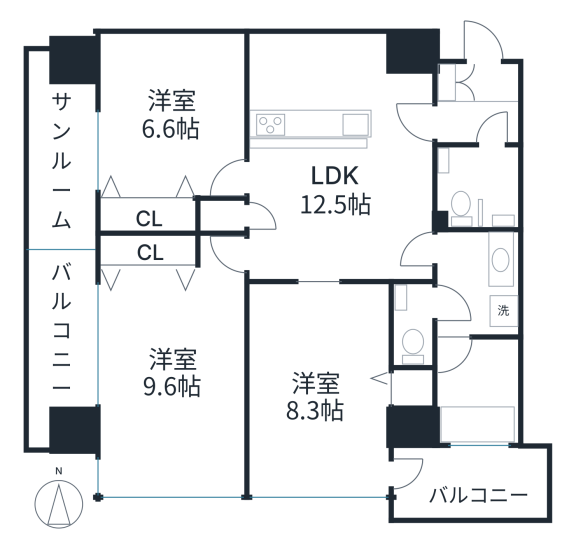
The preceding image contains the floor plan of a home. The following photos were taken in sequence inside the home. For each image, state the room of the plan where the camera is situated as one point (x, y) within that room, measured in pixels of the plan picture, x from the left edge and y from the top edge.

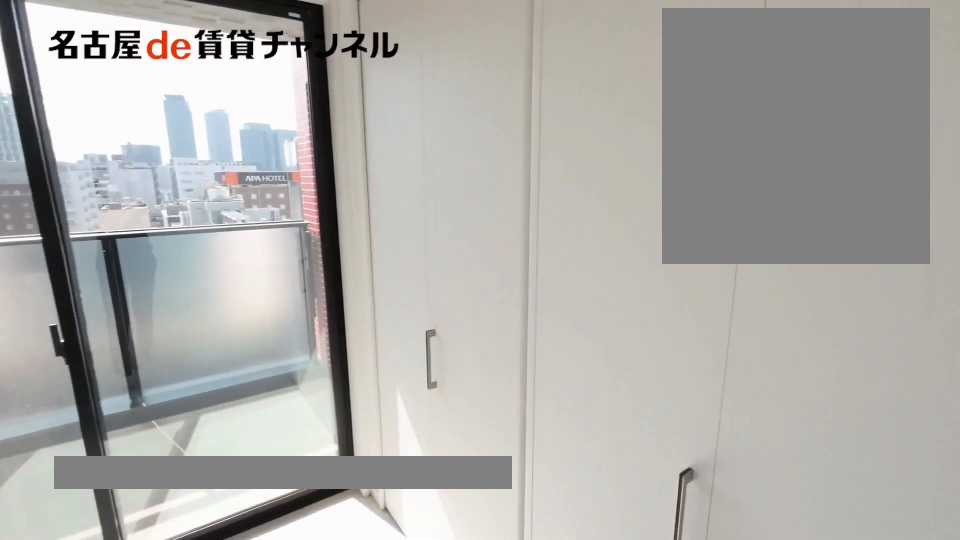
(179, 374)
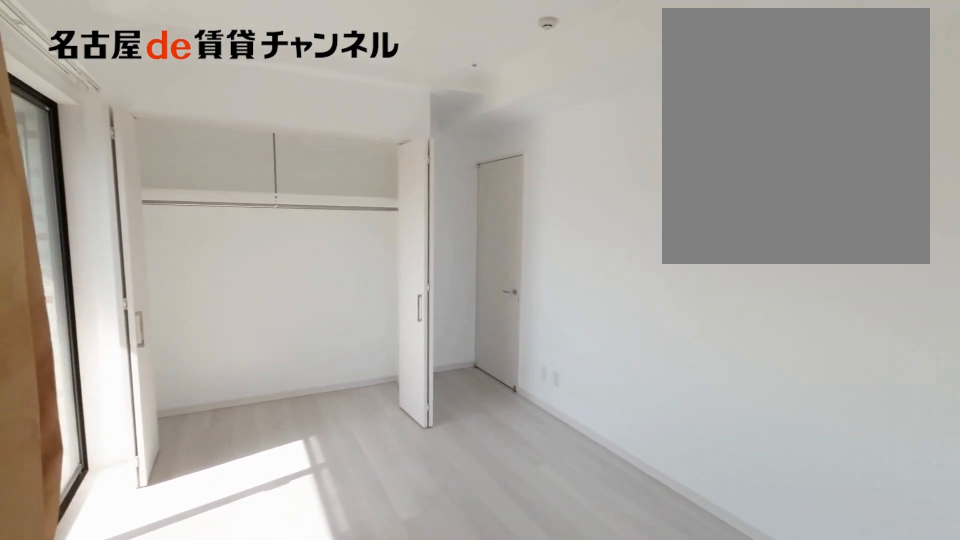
(180, 373)
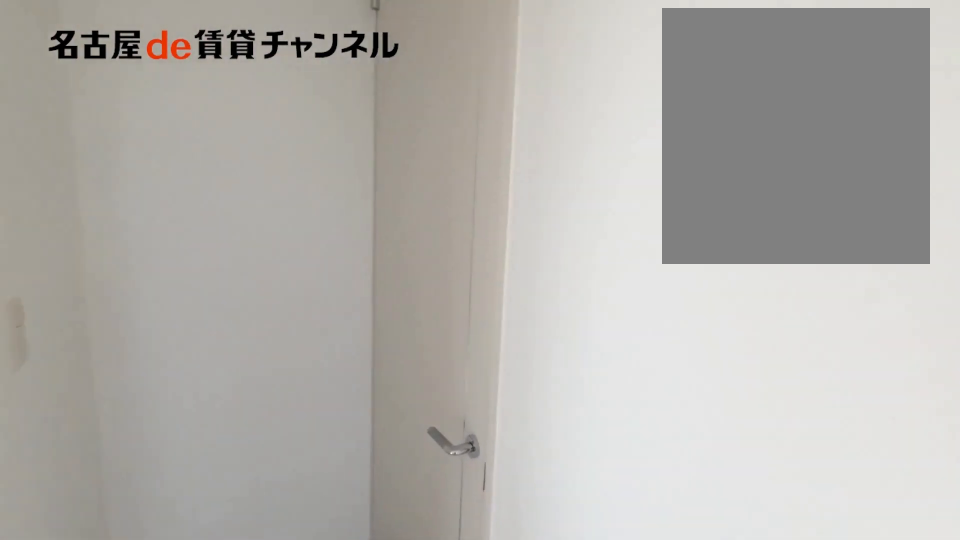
(180, 373)
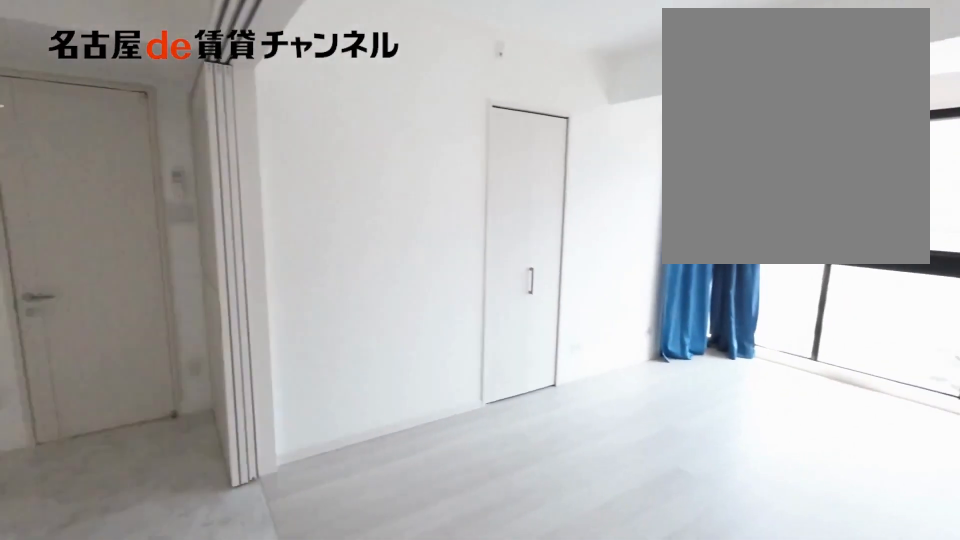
(317, 385)
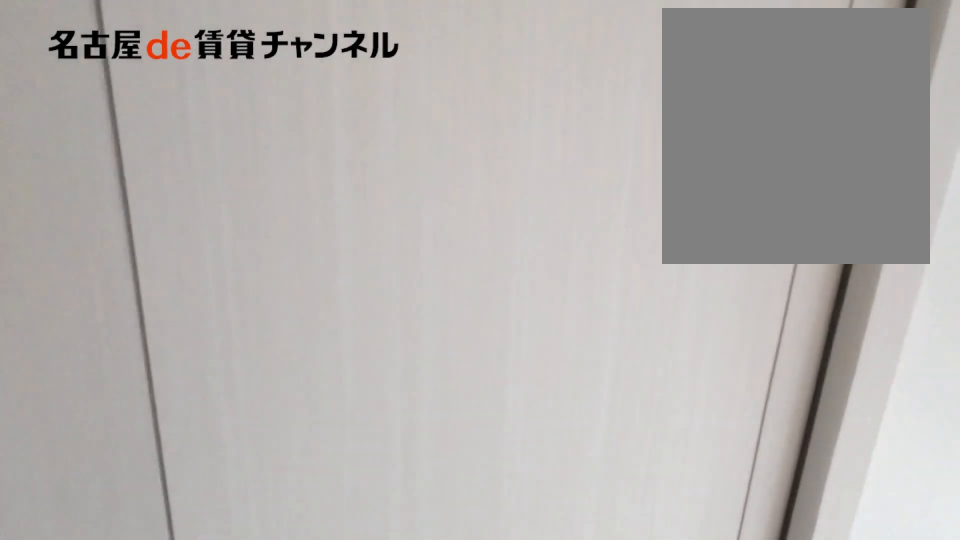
(317, 385)
